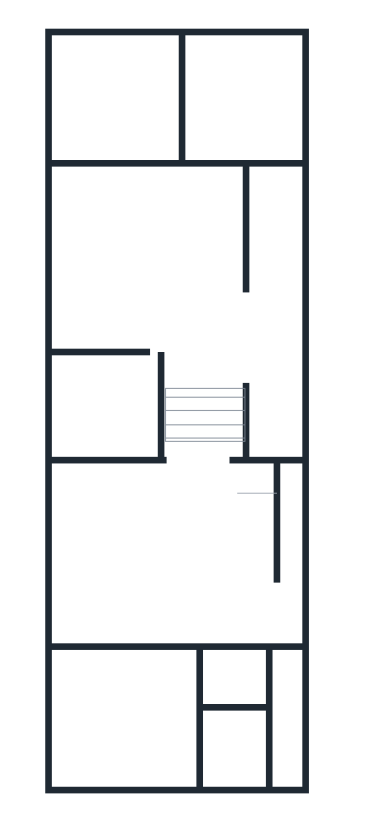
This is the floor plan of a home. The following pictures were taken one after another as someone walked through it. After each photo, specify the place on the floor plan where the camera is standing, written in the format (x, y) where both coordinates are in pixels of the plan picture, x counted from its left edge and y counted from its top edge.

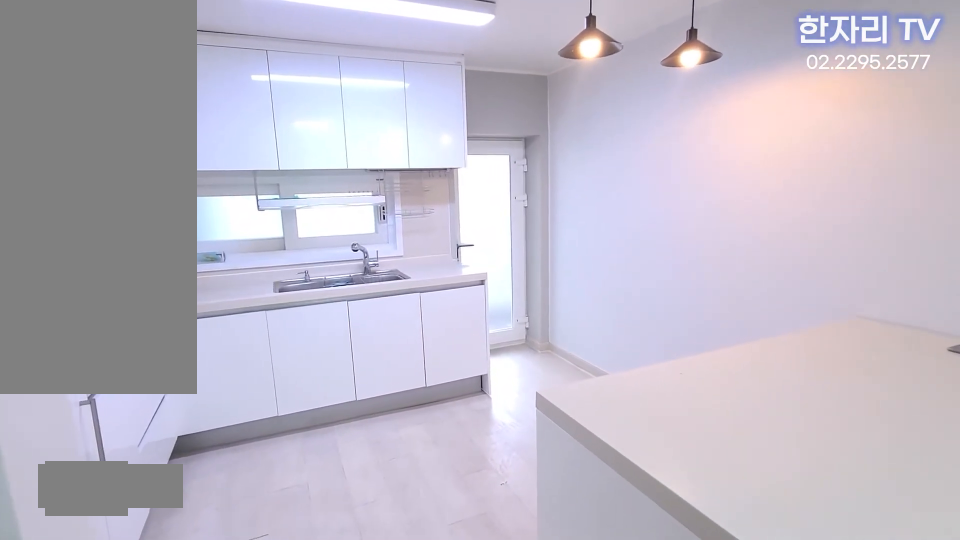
(243, 555)
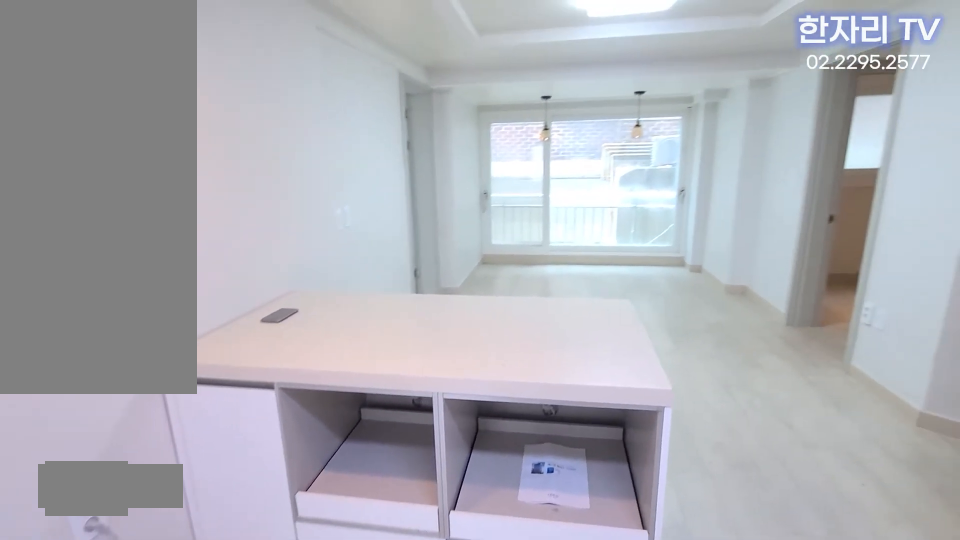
(242, 552)
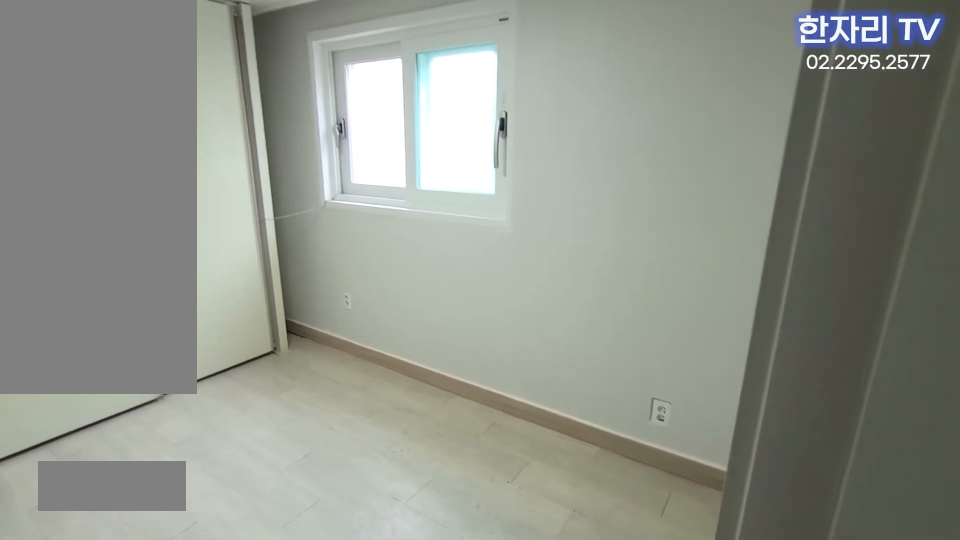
(232, 756)
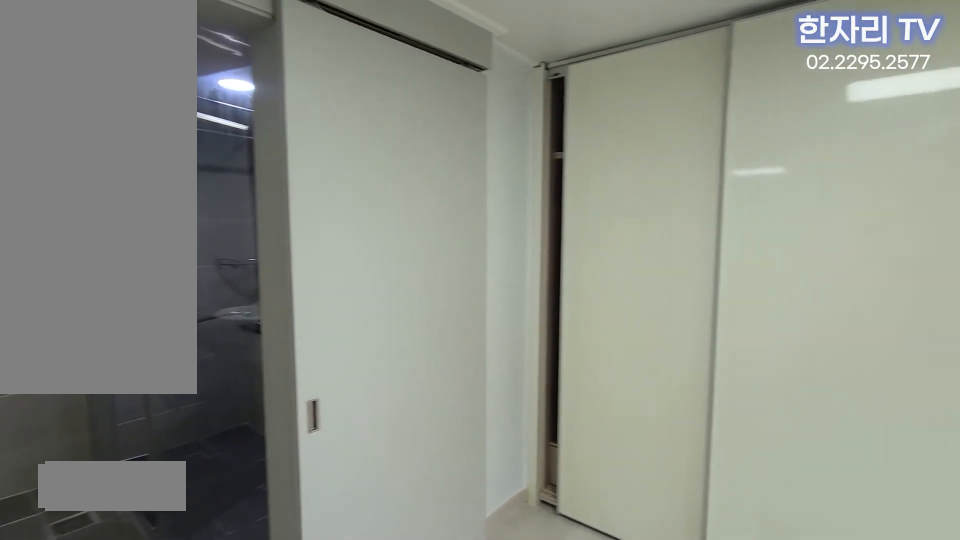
(232, 756)
